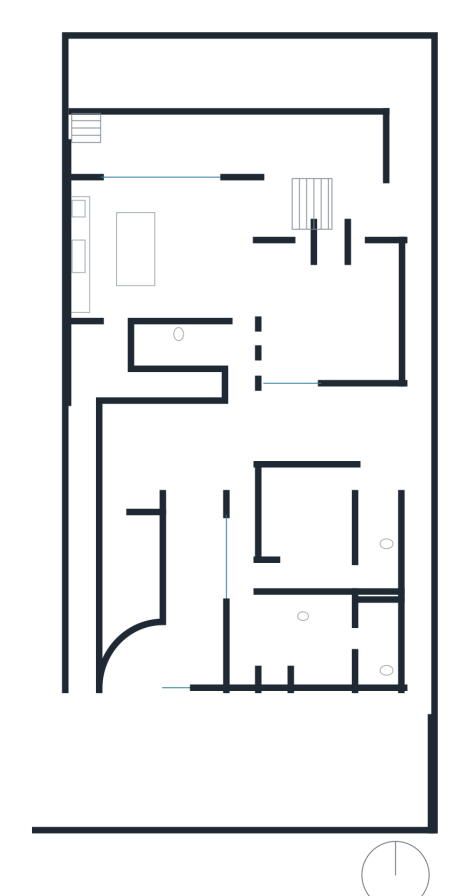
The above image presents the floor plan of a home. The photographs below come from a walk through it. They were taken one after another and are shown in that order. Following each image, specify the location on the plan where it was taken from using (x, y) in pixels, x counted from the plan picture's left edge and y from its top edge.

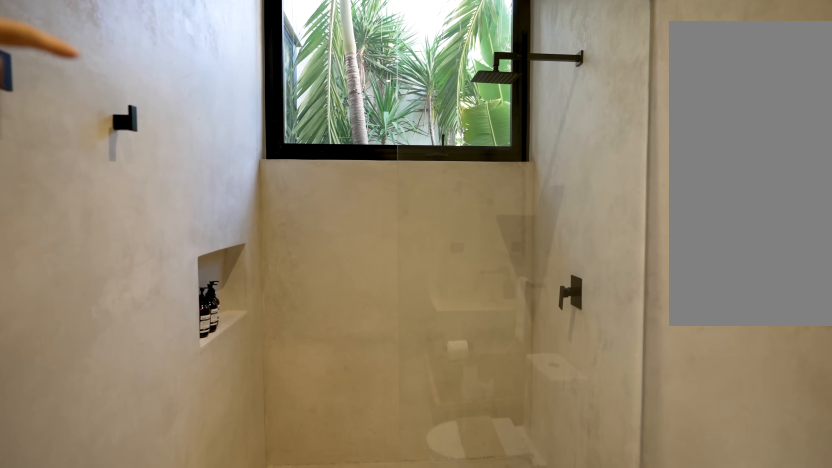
(368, 572)
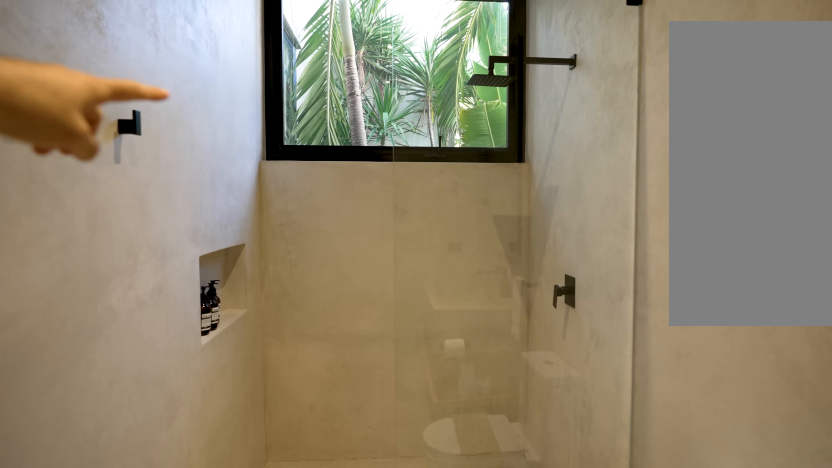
(370, 571)
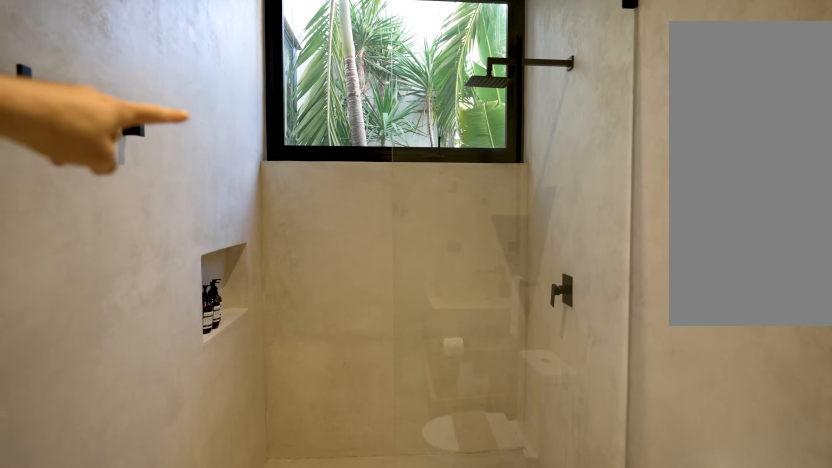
(370, 571)
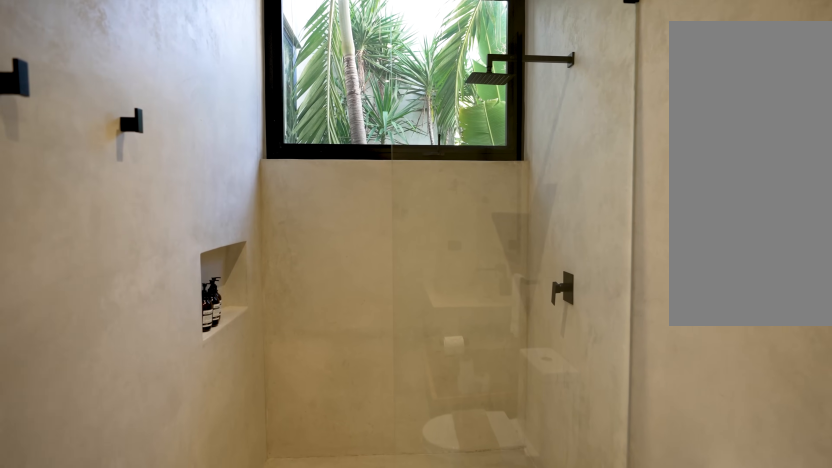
(371, 571)
